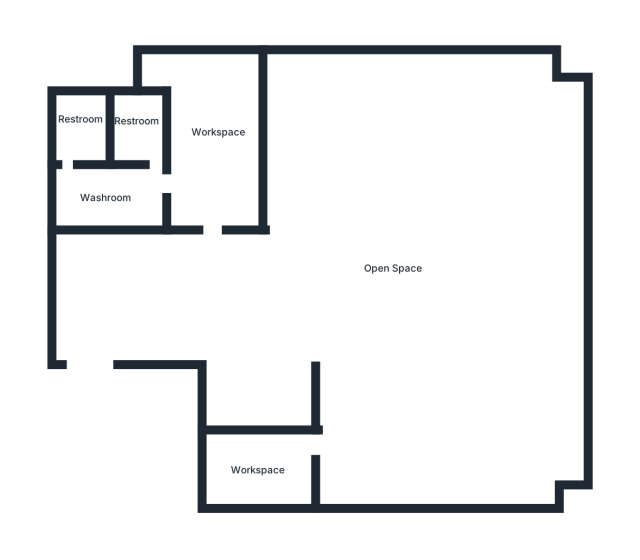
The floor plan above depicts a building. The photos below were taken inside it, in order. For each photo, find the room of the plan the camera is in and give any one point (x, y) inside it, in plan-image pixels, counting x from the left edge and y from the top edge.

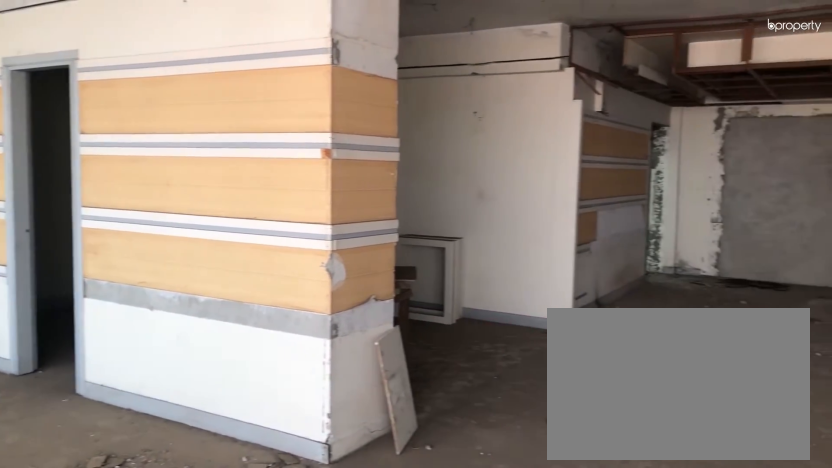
(436, 379)
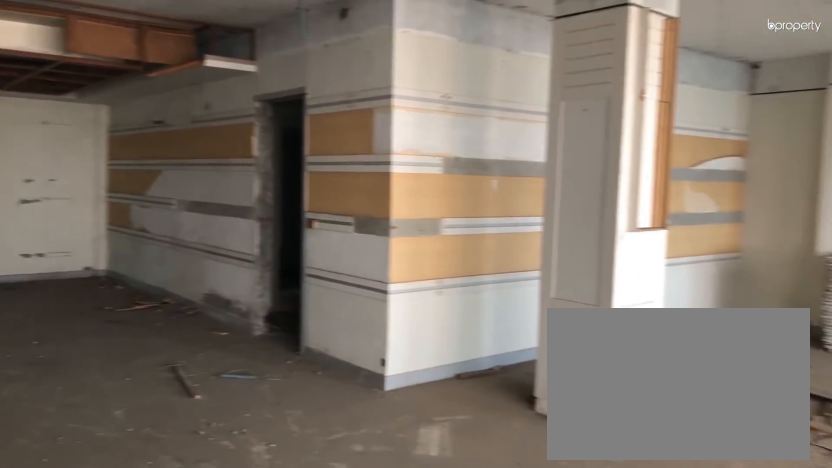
(398, 250)
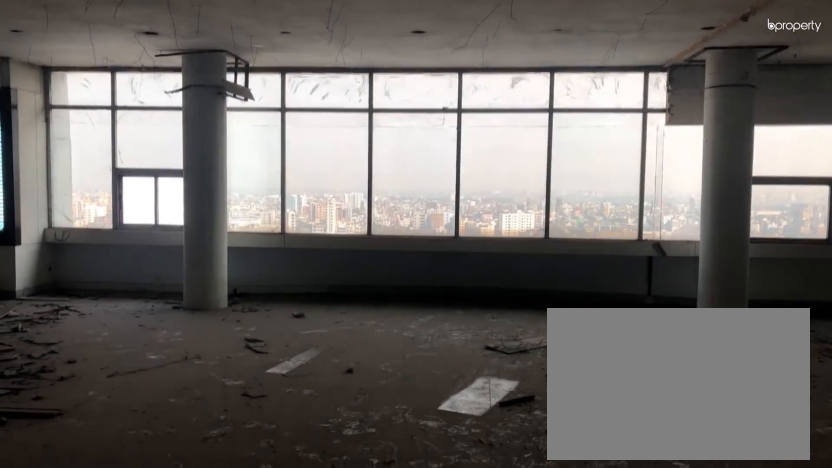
(399, 250)
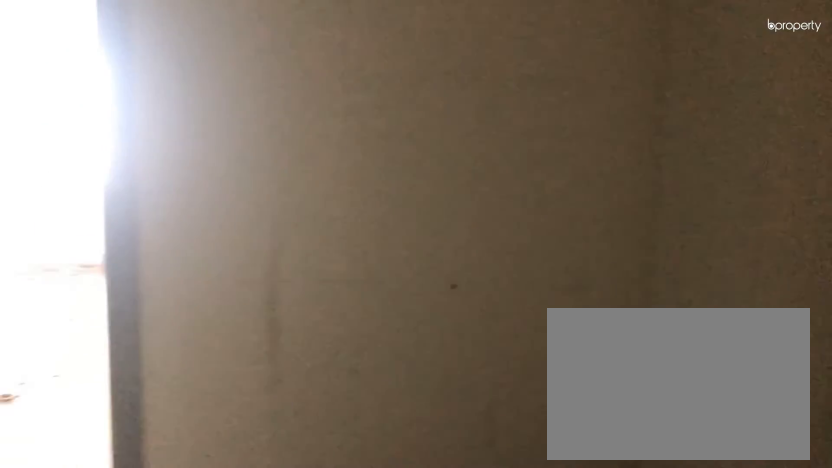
(262, 472)
